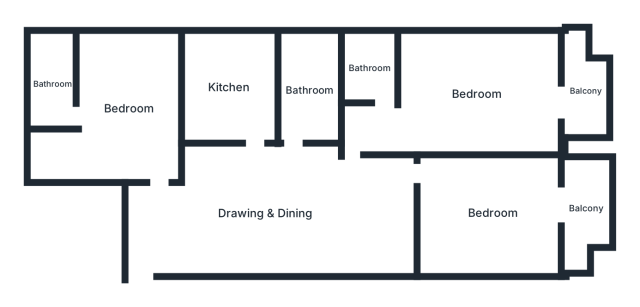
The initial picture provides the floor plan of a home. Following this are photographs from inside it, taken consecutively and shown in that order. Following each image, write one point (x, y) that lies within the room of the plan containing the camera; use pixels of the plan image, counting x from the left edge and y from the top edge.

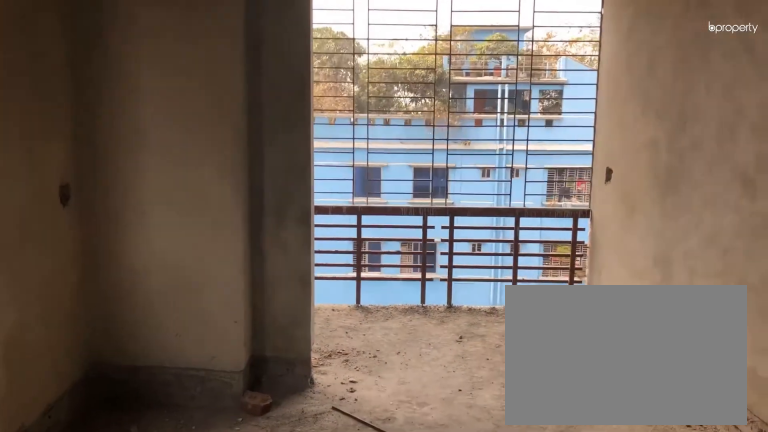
(476, 93)
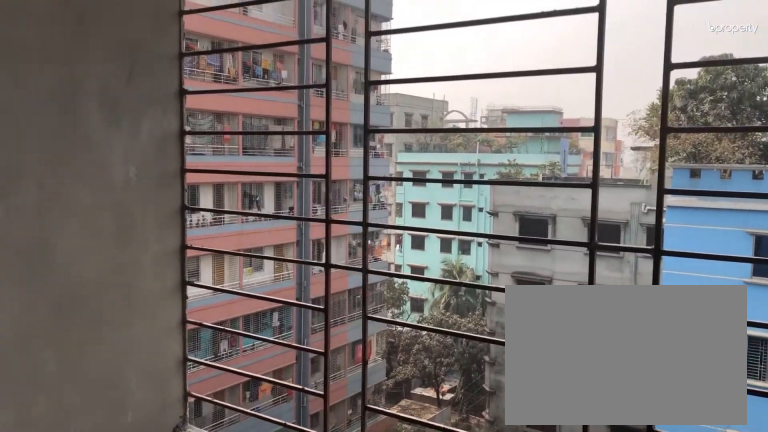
(585, 91)
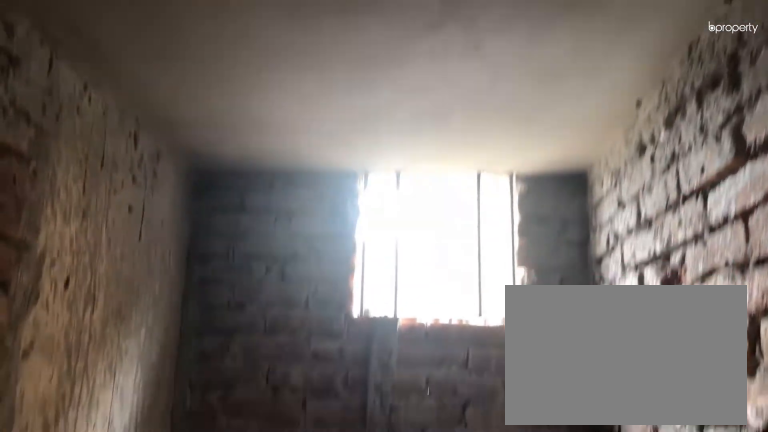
(369, 68)
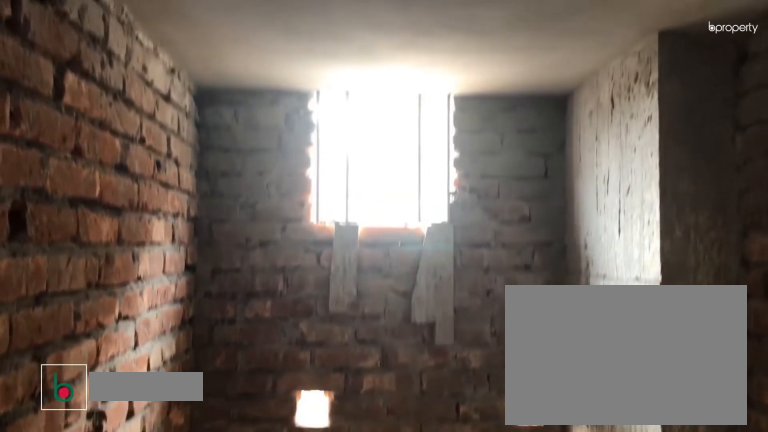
(309, 89)
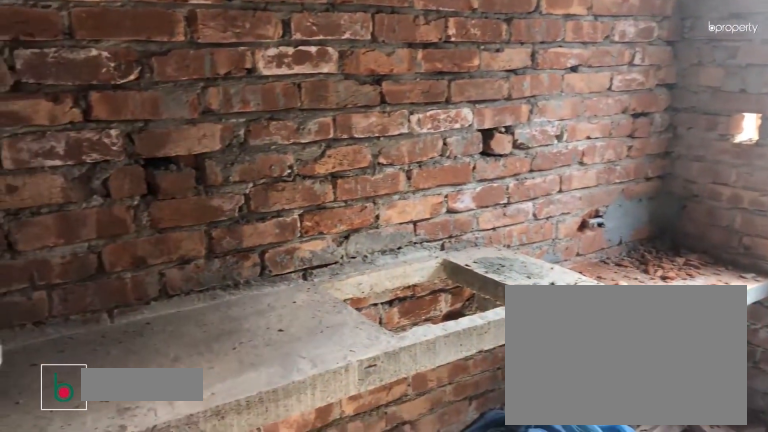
(229, 87)
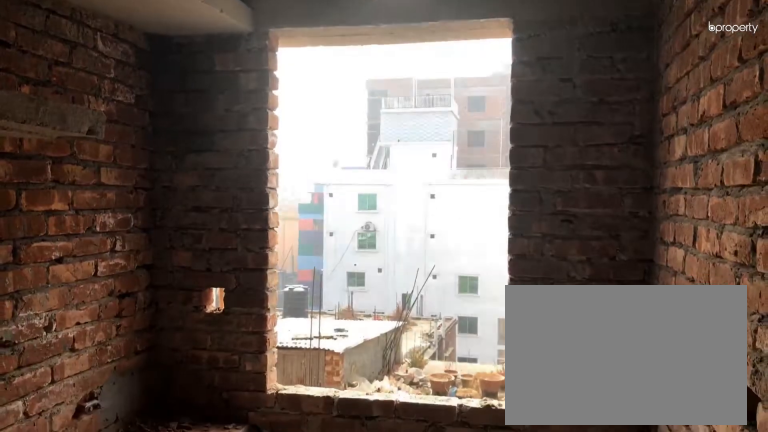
(229, 87)
